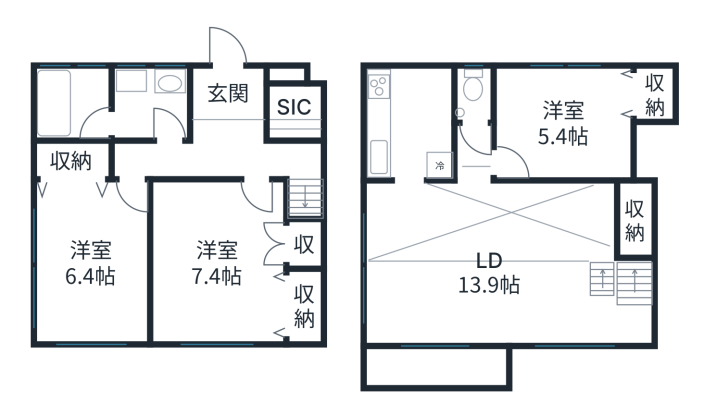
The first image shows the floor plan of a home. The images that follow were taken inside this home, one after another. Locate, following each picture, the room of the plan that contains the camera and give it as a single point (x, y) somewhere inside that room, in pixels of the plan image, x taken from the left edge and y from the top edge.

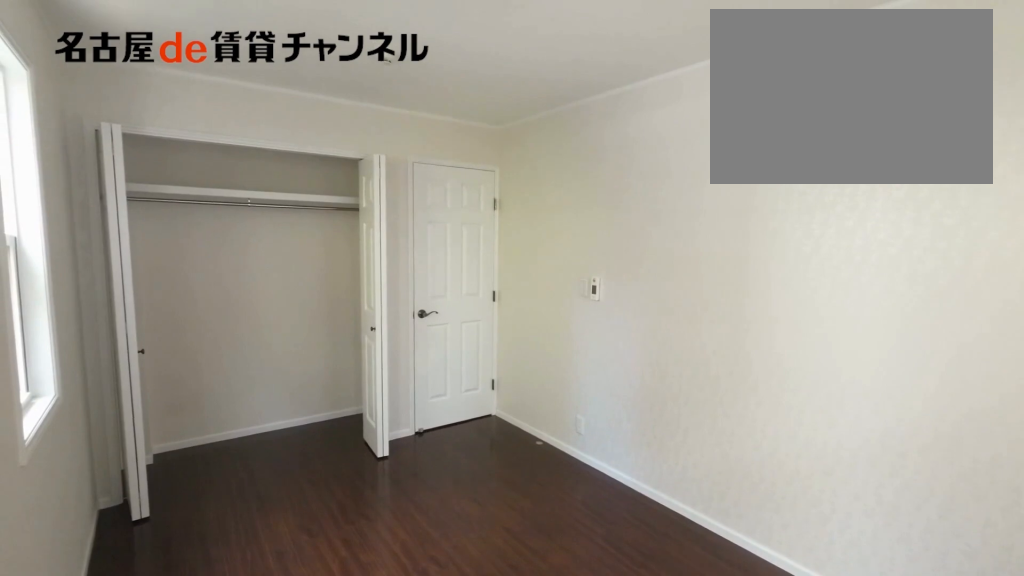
(92, 250)
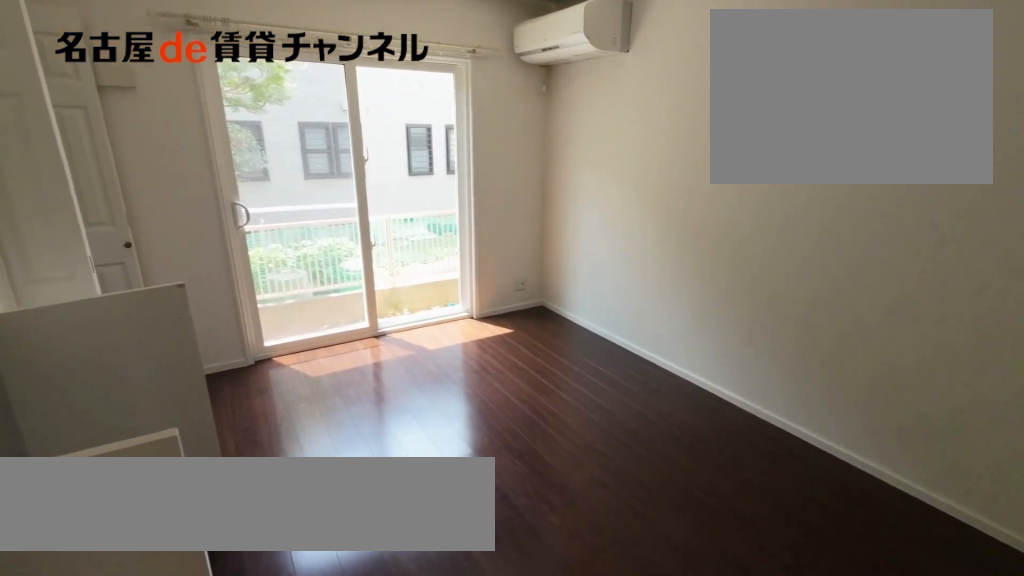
(231, 266)
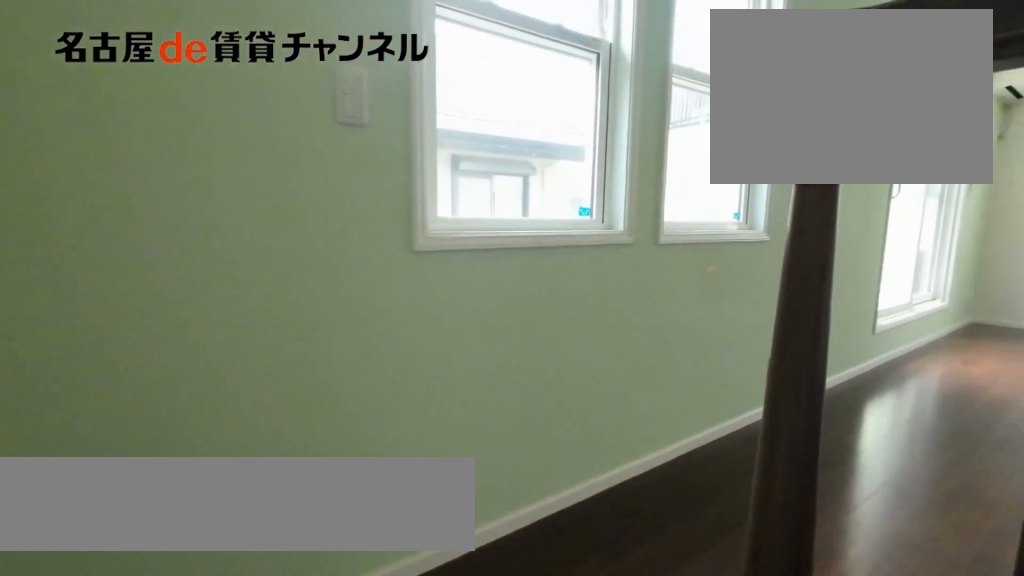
(509, 265)
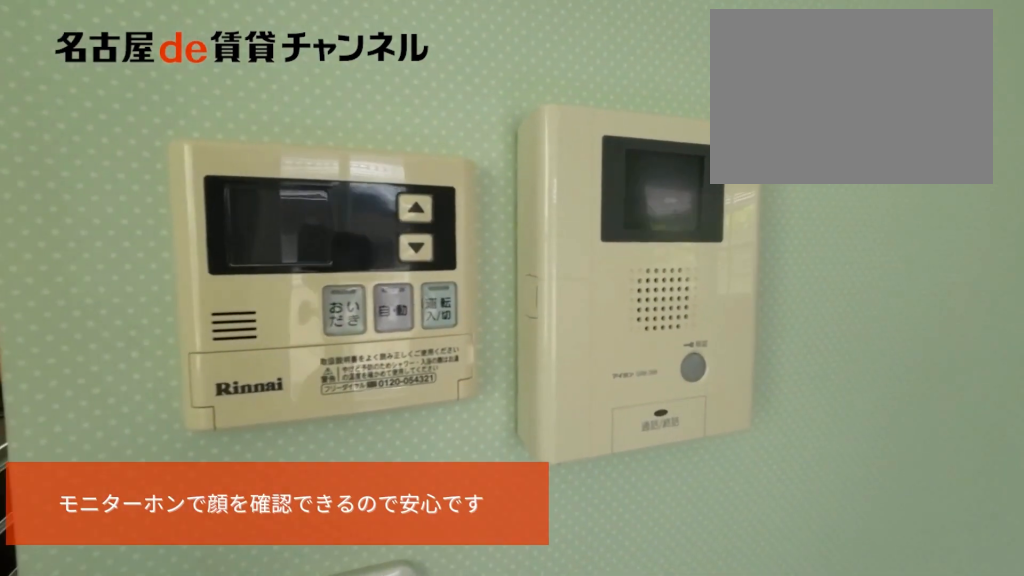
(509, 265)
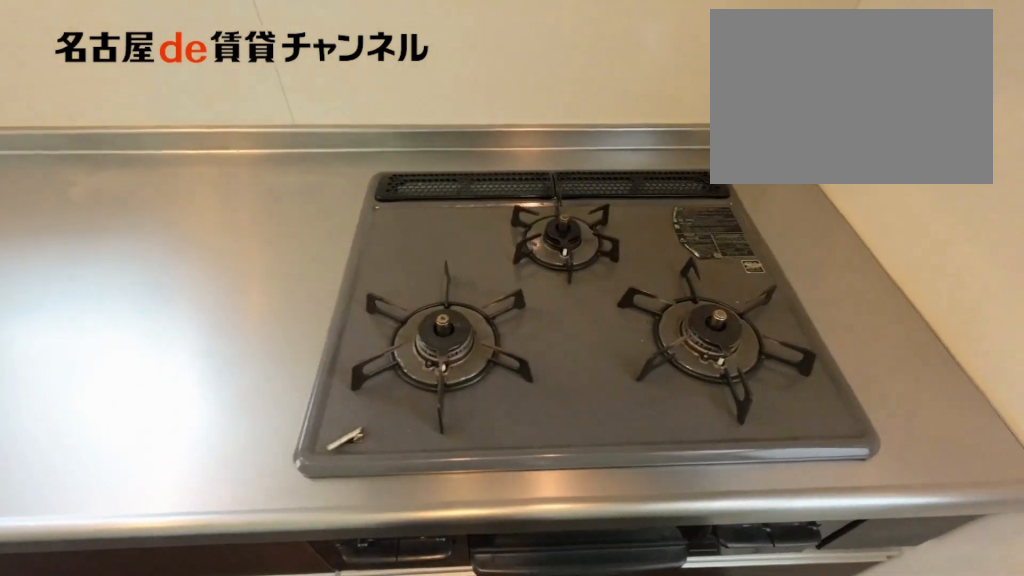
(408, 123)
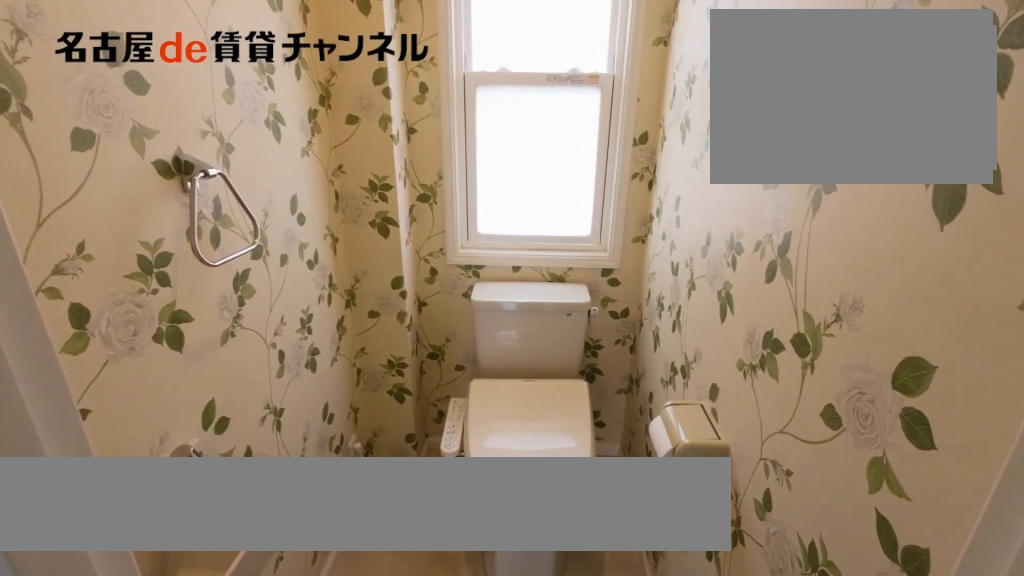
(473, 96)
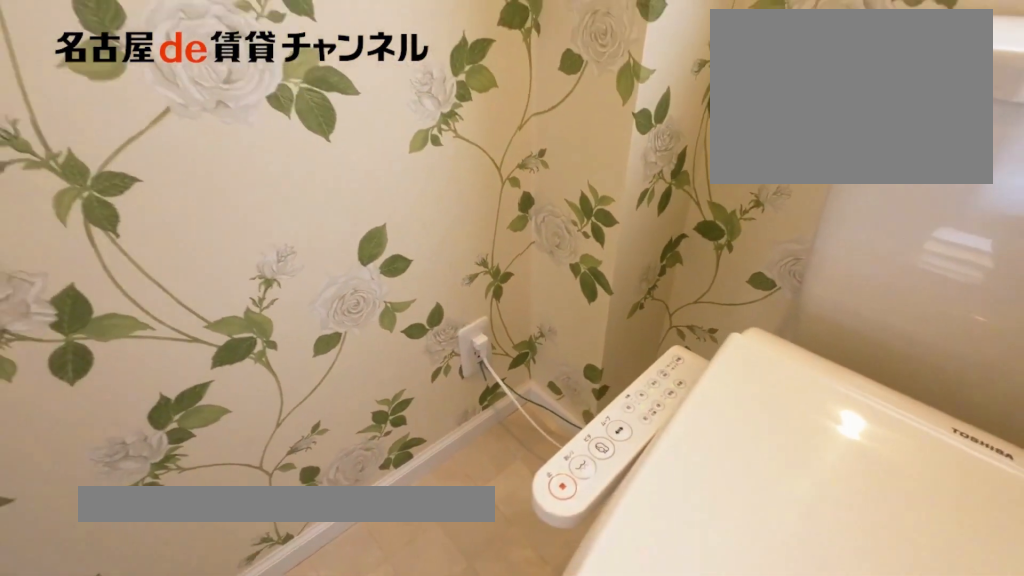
(473, 96)
